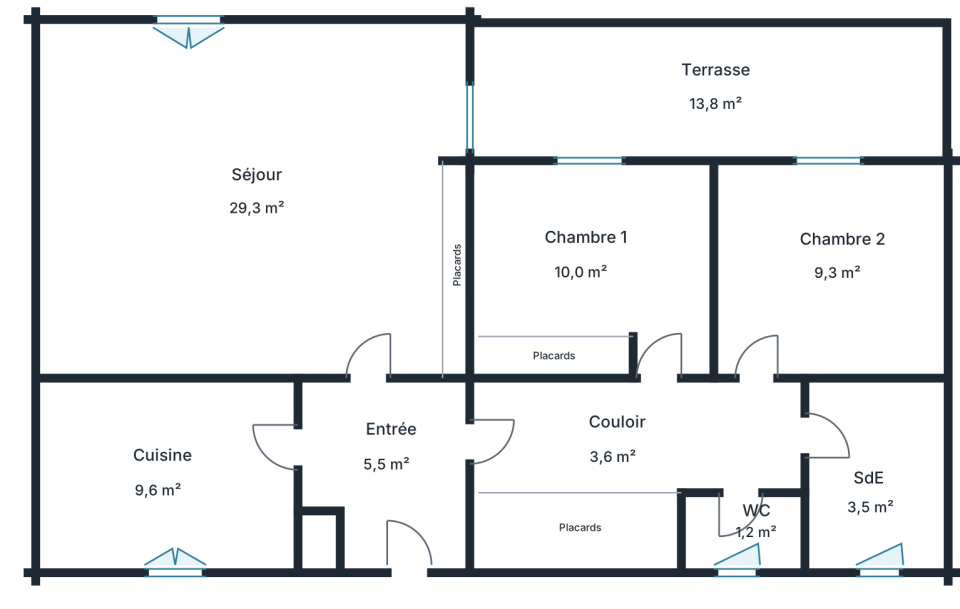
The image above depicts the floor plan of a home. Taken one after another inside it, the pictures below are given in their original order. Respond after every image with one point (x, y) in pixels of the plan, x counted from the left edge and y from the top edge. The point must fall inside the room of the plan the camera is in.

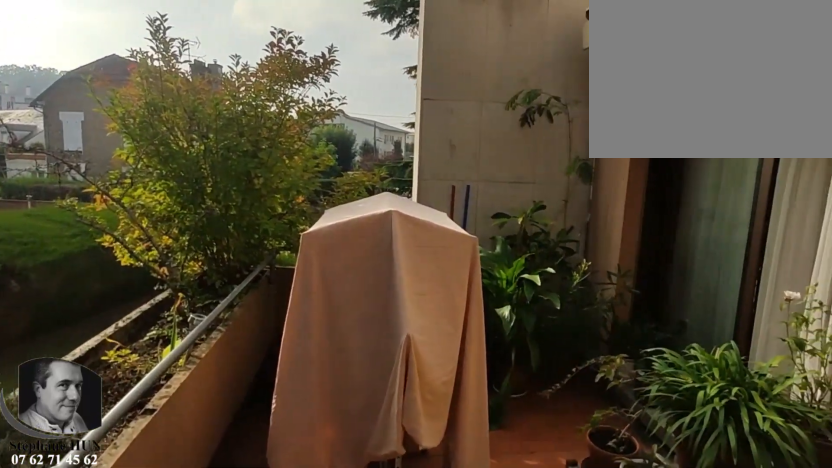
(712, 84)
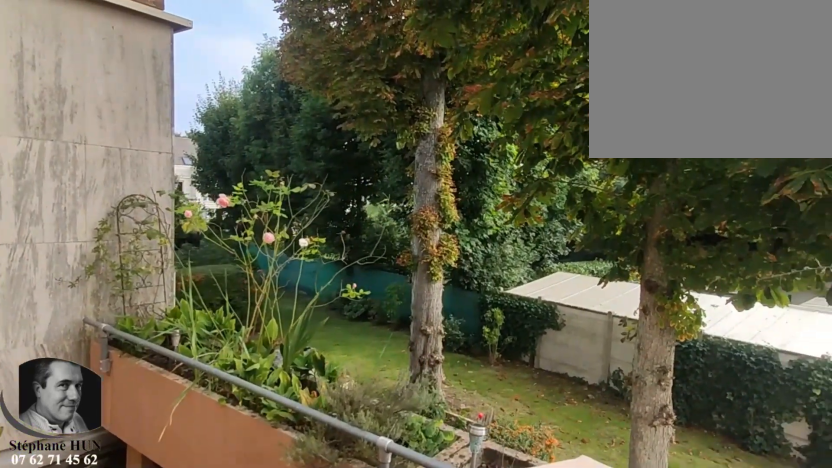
(712, 84)
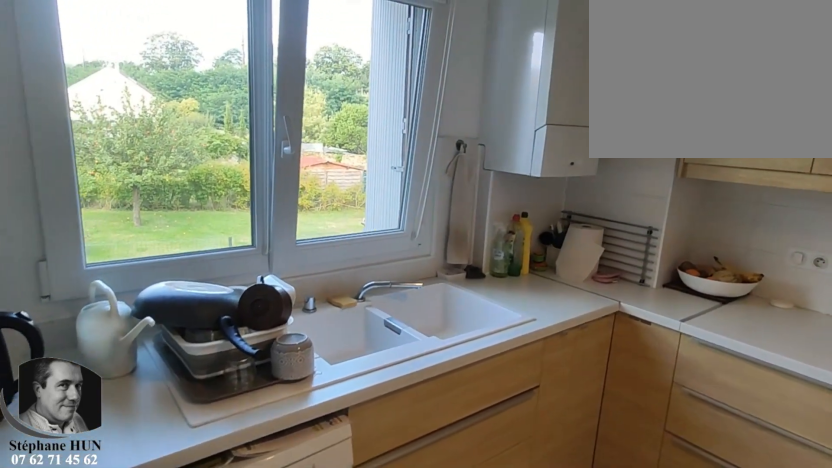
(166, 474)
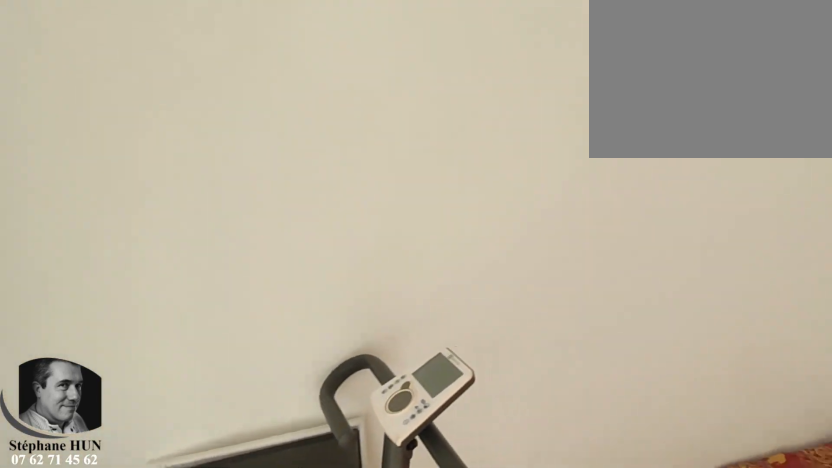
(832, 273)
